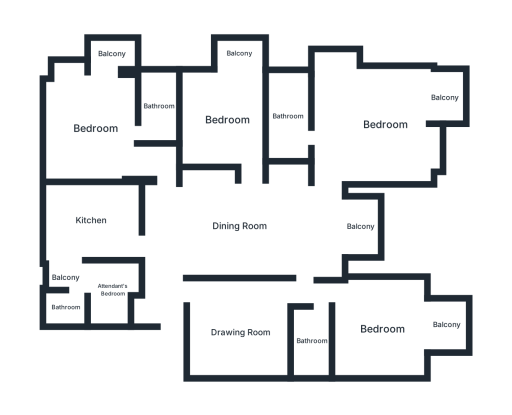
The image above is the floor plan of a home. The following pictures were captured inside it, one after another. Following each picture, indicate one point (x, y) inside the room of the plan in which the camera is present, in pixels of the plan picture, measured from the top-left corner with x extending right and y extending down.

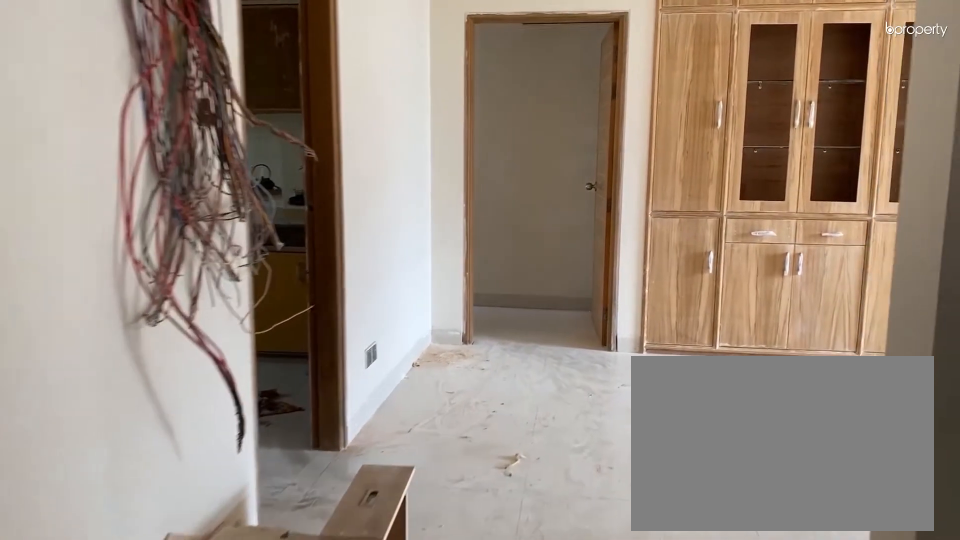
(180, 282)
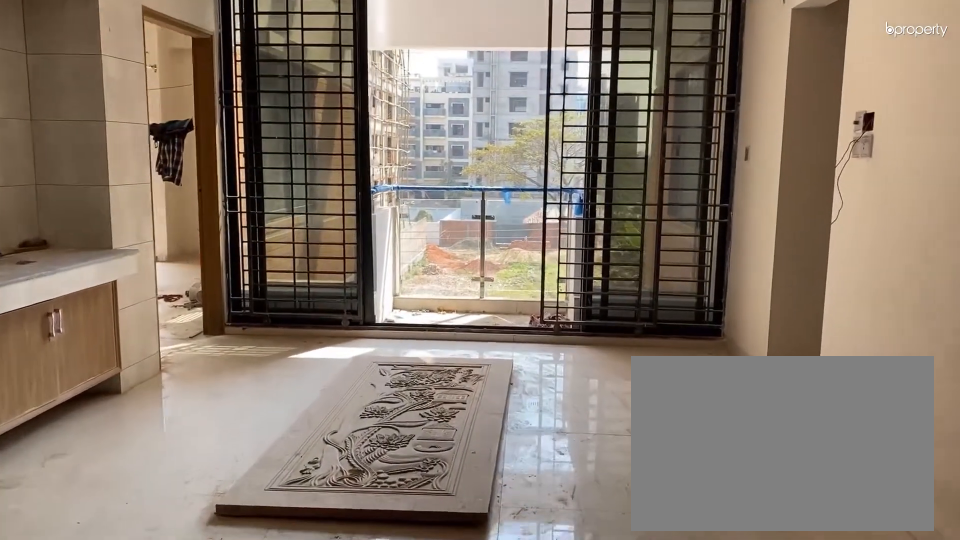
(239, 225)
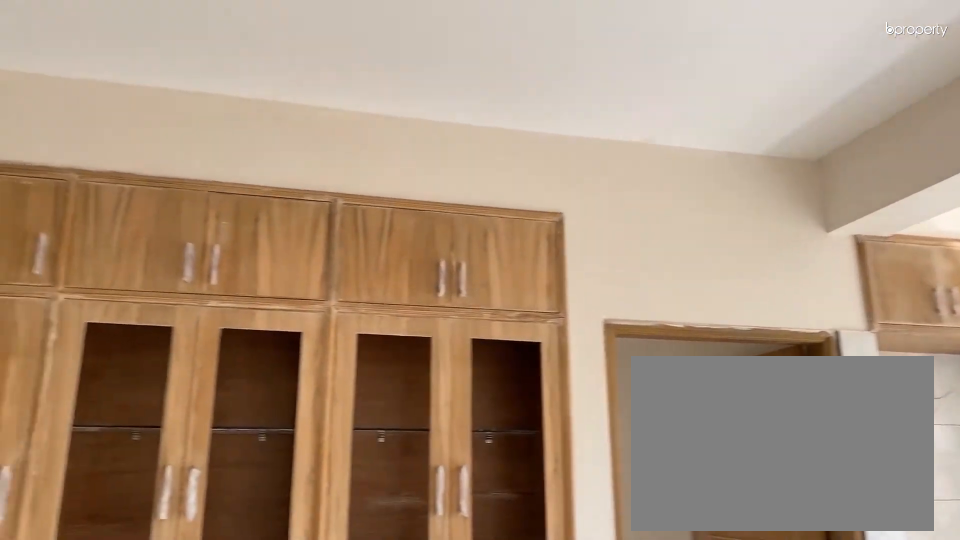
(239, 225)
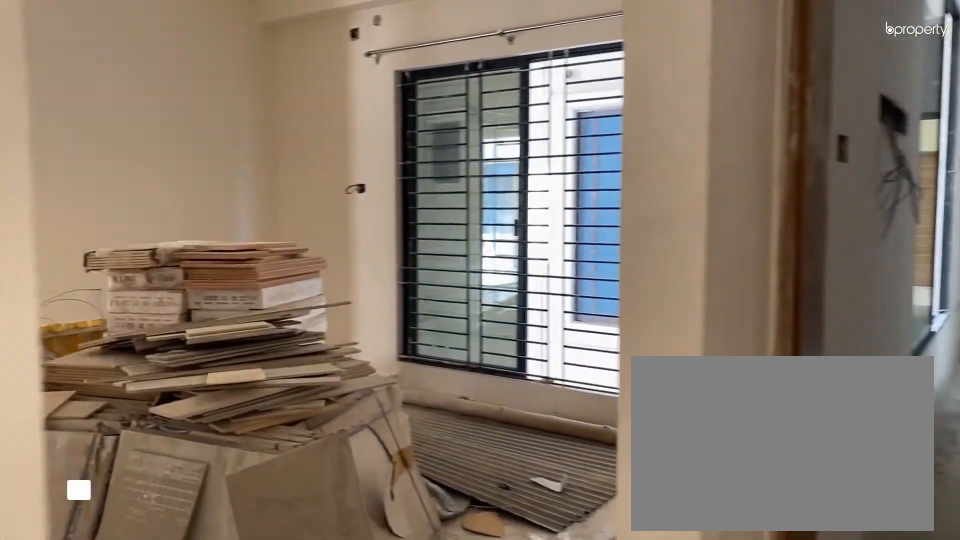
(194, 295)
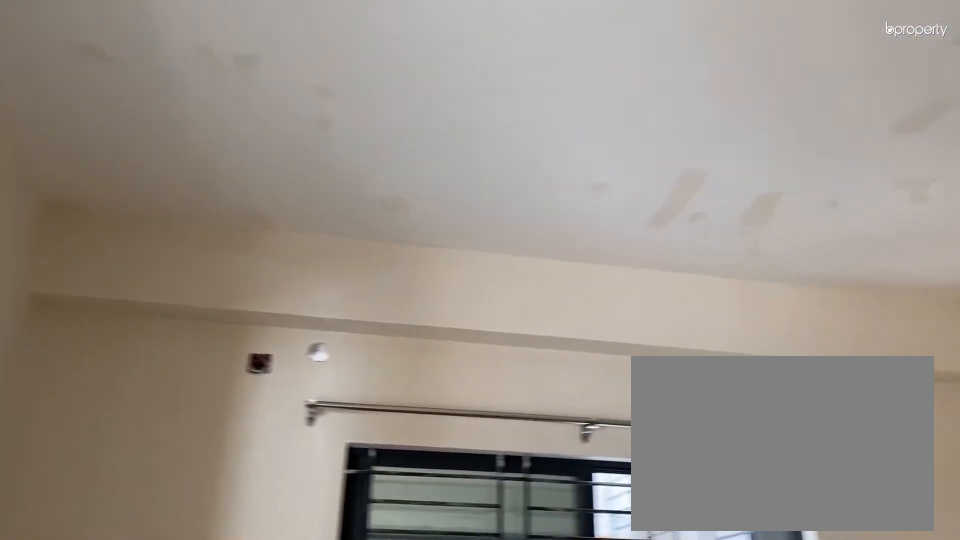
(241, 333)
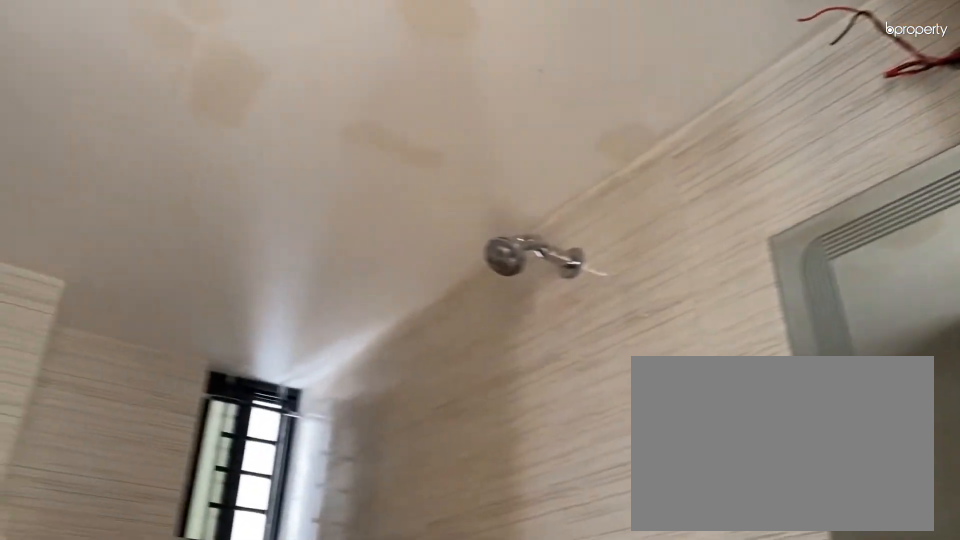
(311, 340)
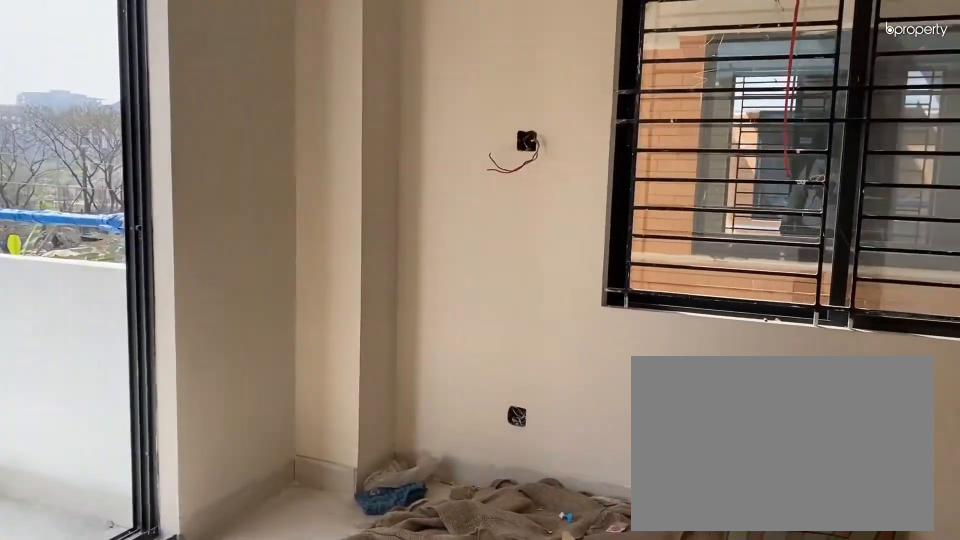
(379, 328)
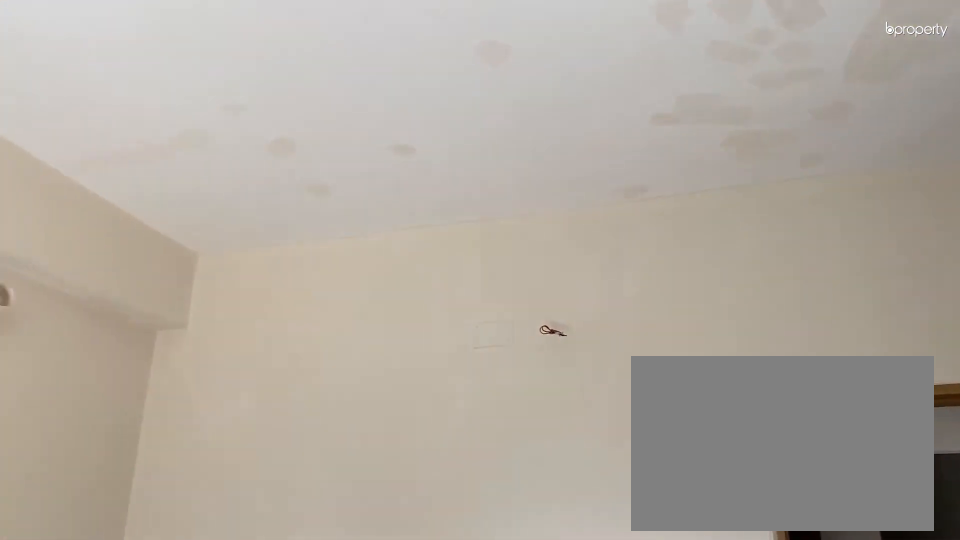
(379, 328)
